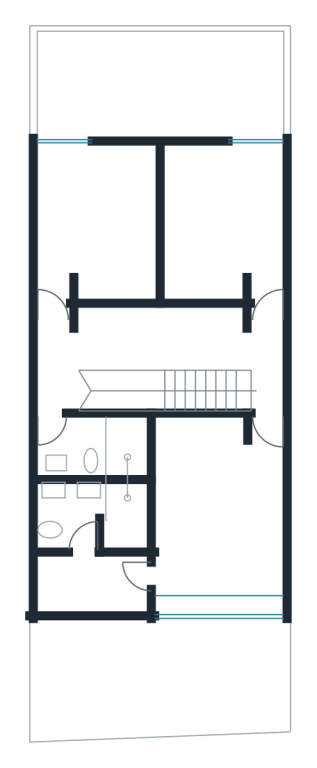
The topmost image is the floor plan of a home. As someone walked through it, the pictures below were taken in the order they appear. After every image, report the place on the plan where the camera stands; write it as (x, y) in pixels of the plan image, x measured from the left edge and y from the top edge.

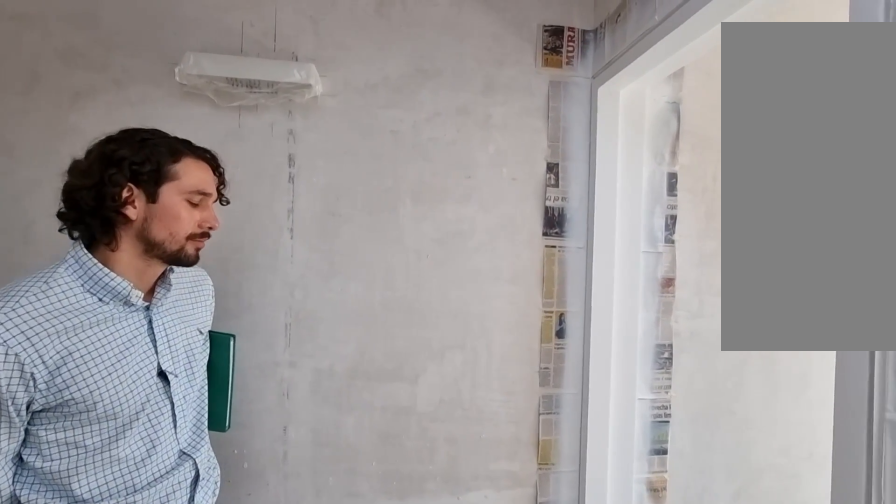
(56, 354)
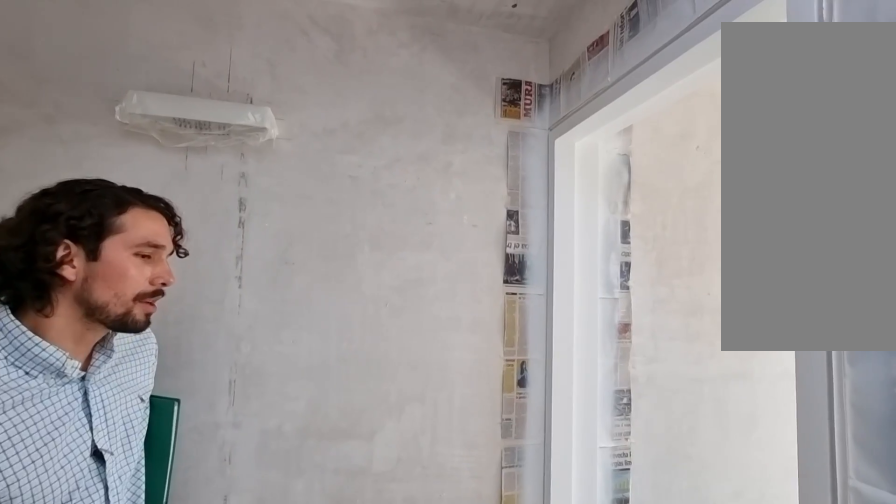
(77, 350)
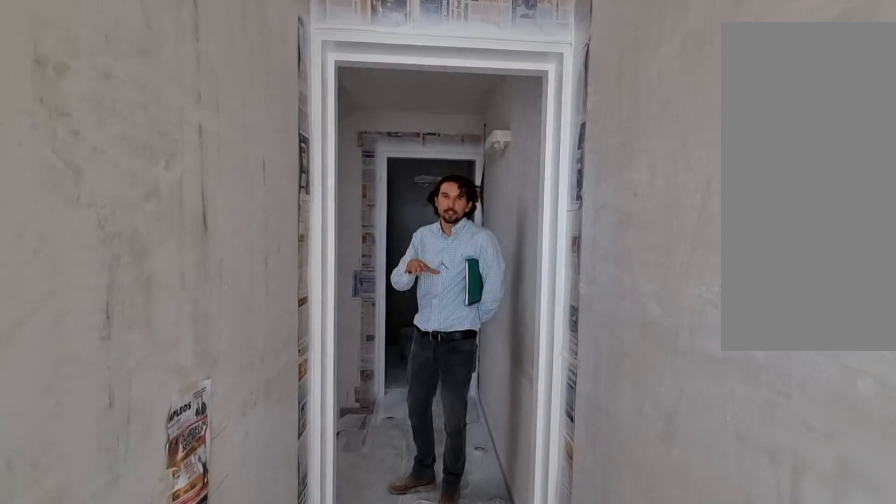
(55, 267)
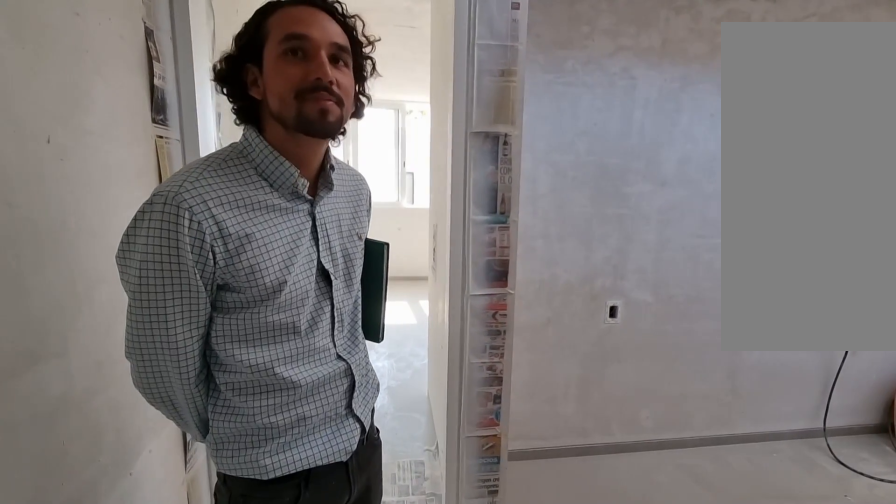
(59, 393)
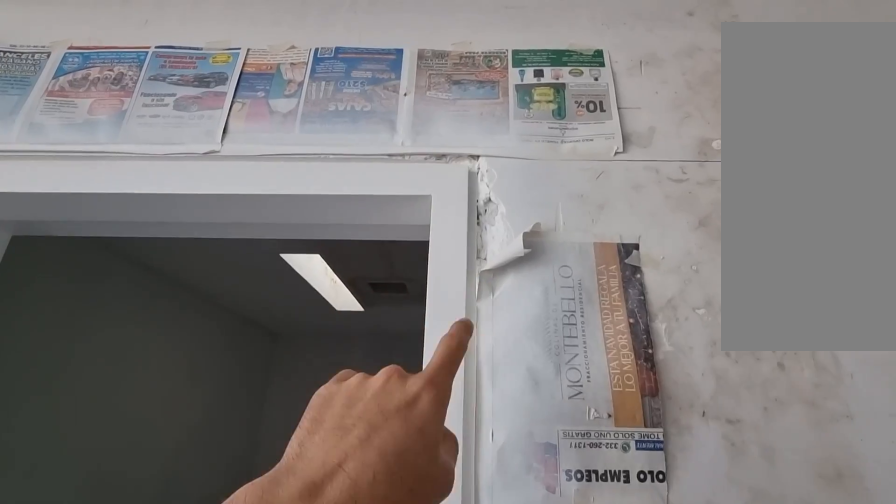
(170, 569)
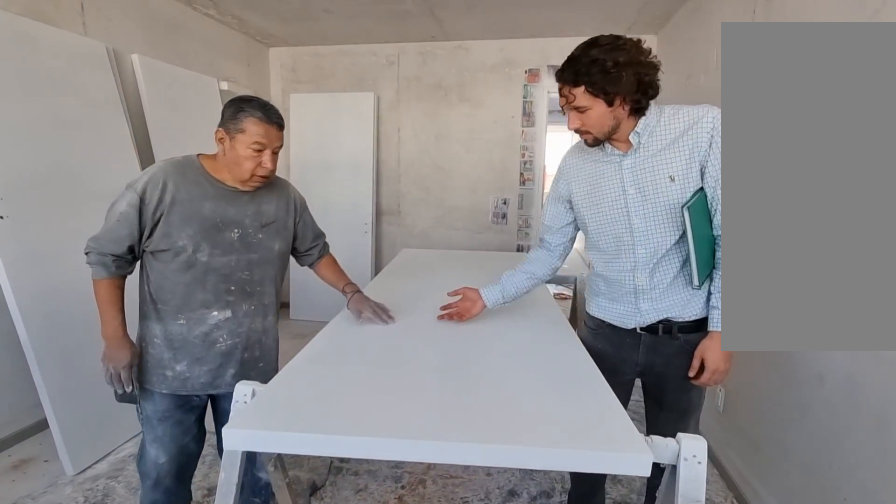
(222, 561)
